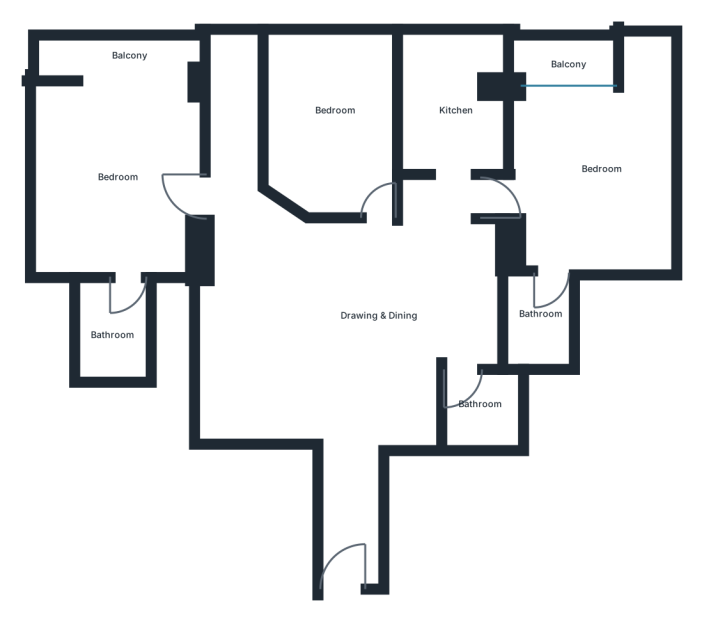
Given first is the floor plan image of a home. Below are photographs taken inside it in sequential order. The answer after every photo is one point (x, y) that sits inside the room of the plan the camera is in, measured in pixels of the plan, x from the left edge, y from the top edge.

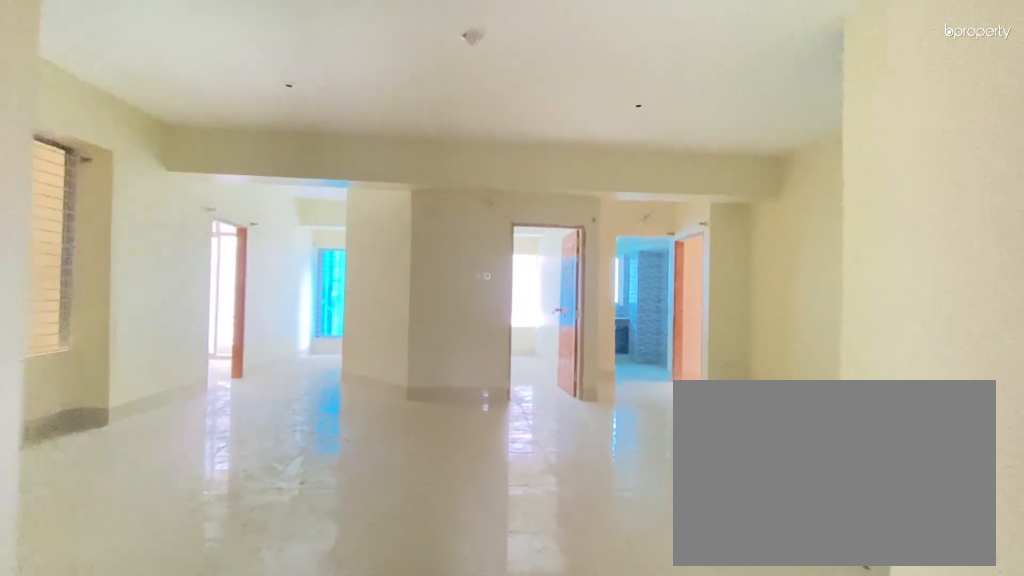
(352, 356)
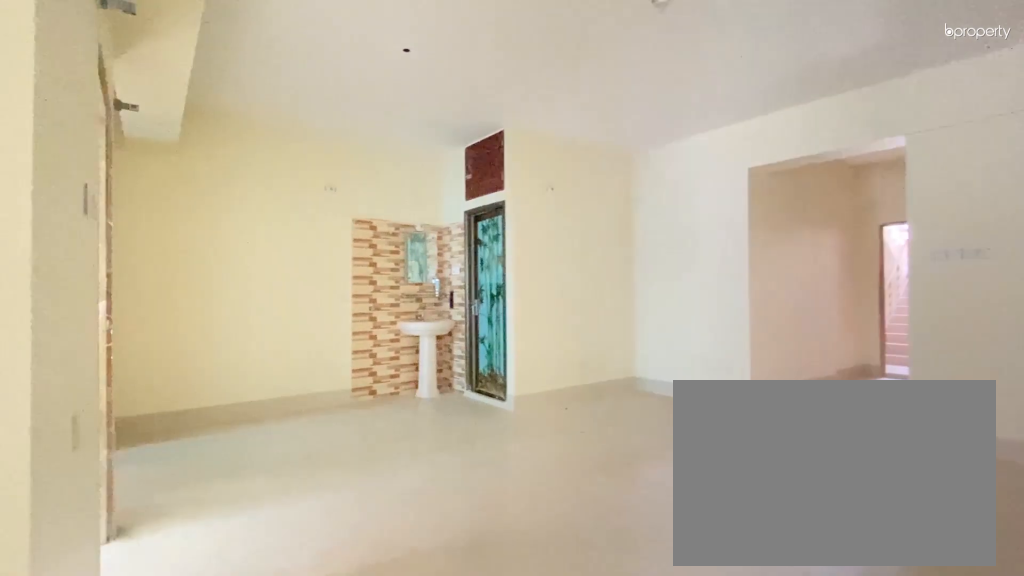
(324, 289)
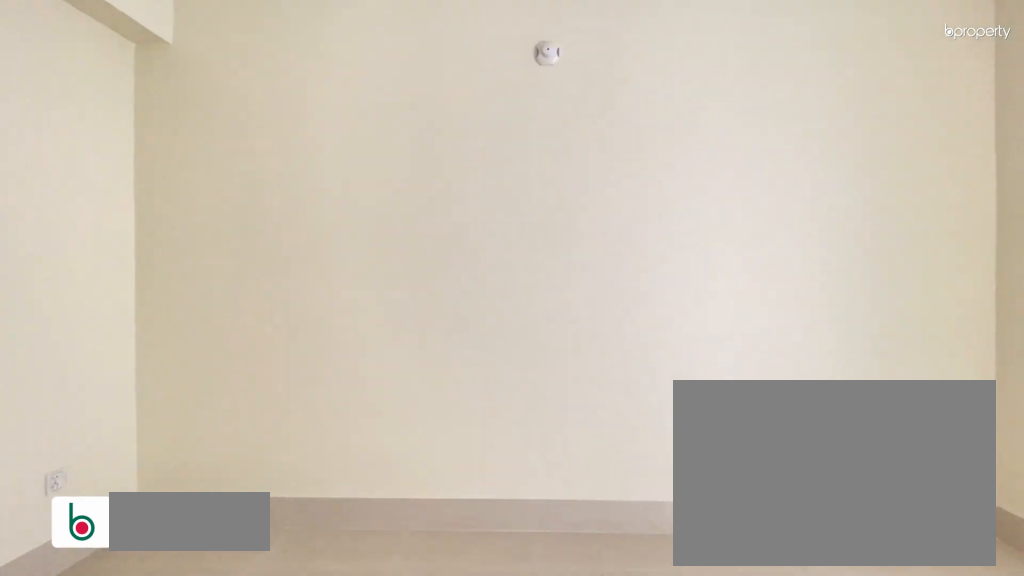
(107, 176)
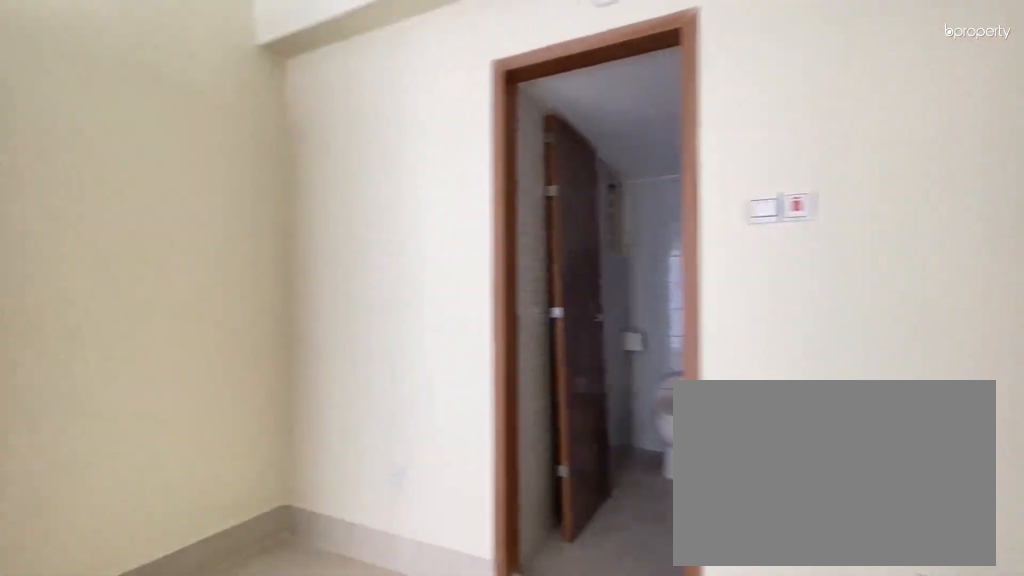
(107, 176)
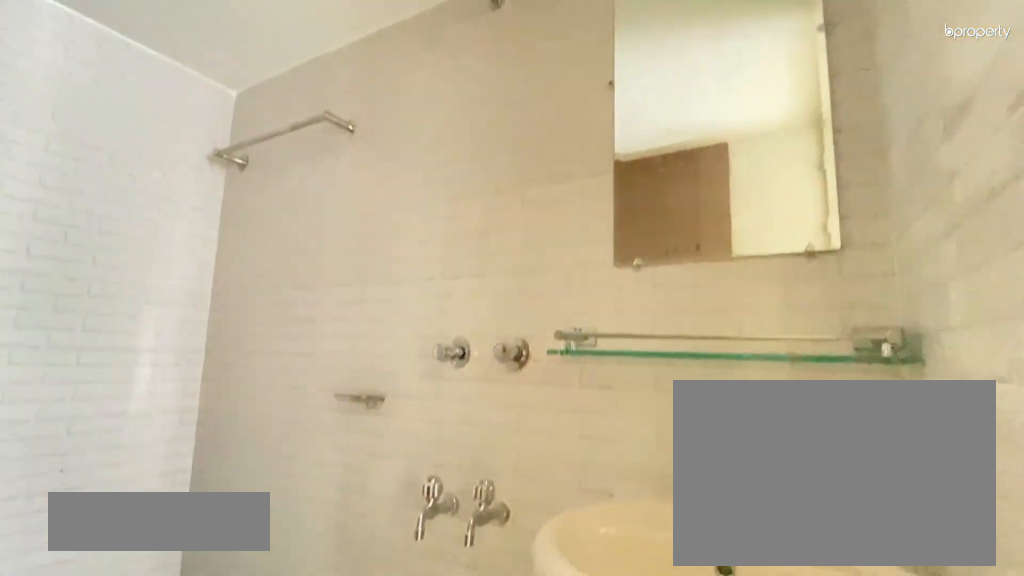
(110, 331)
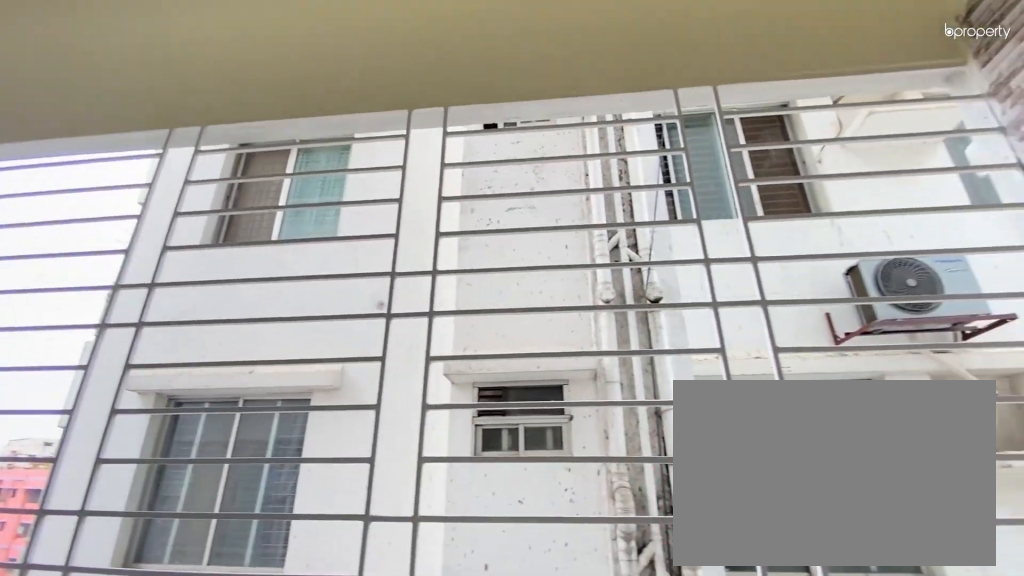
(134, 53)
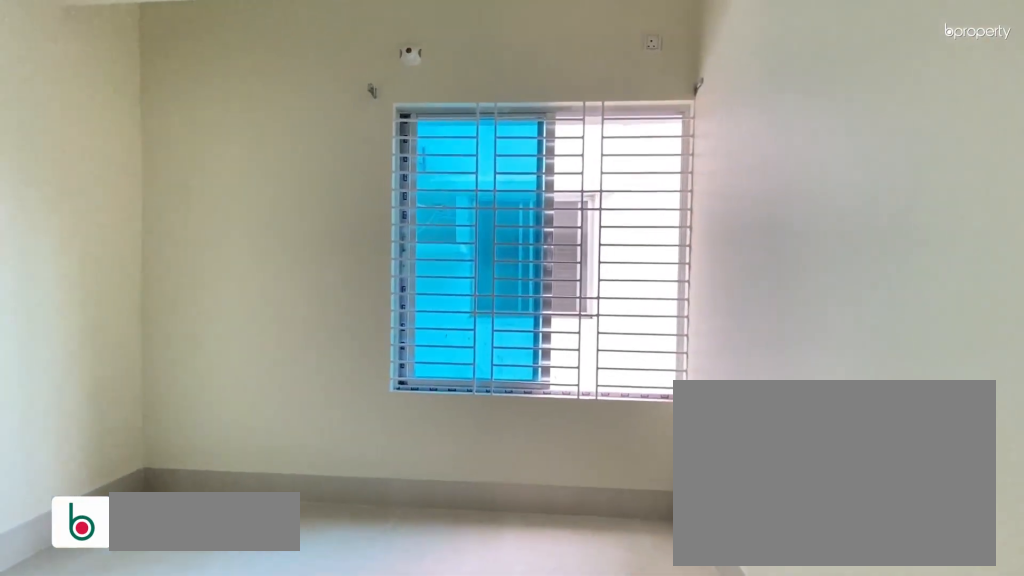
(334, 119)
